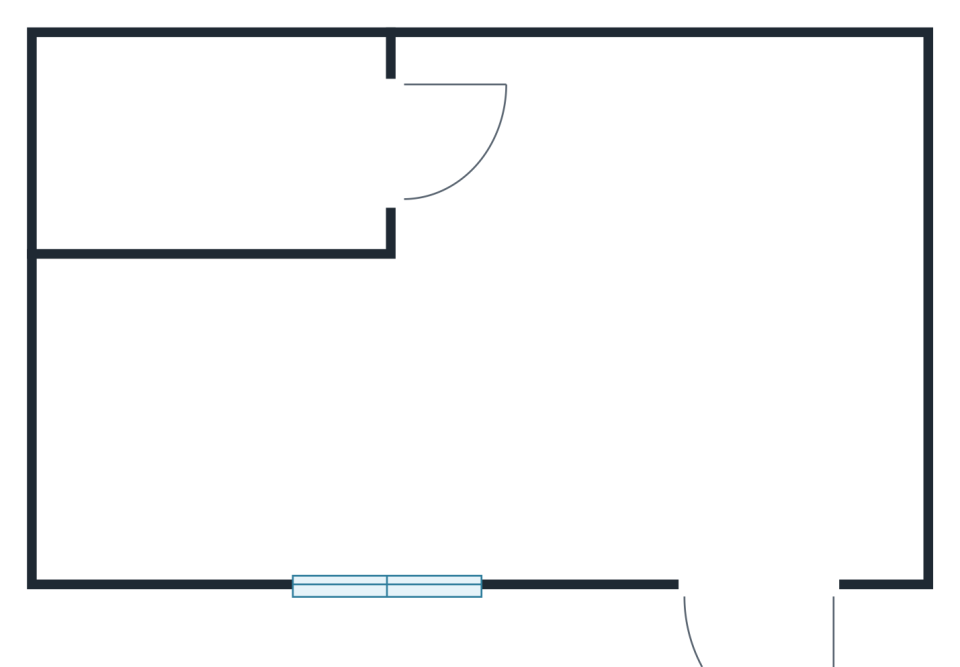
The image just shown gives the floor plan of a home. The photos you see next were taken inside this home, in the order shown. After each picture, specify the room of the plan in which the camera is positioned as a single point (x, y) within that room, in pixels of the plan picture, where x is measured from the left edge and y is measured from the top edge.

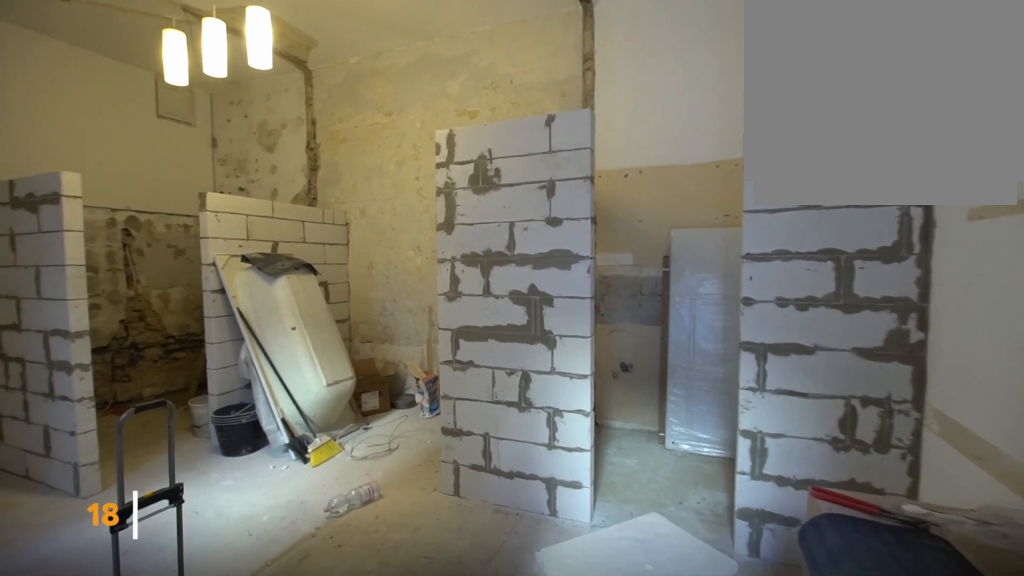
(534, 347)
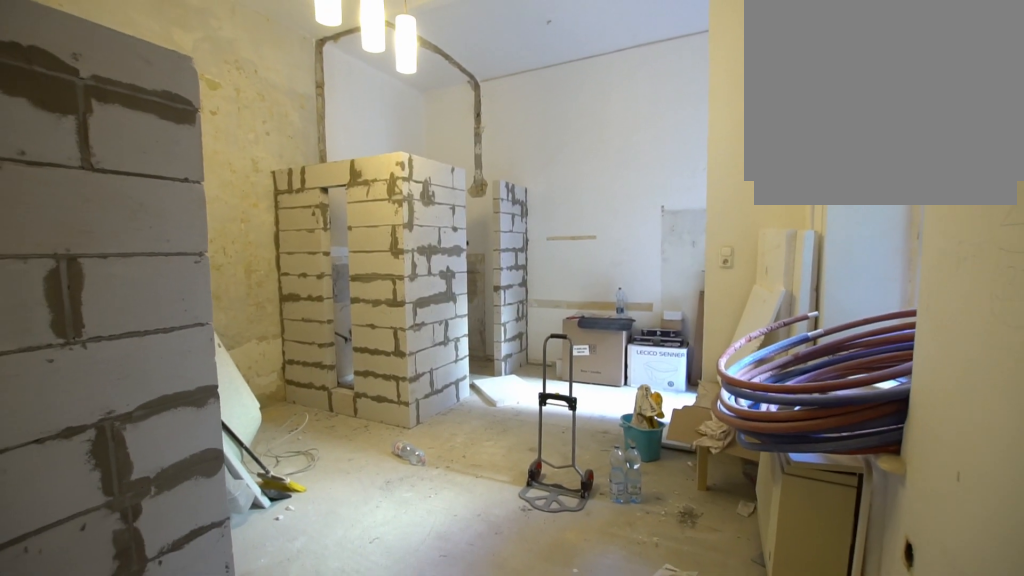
(534, 347)
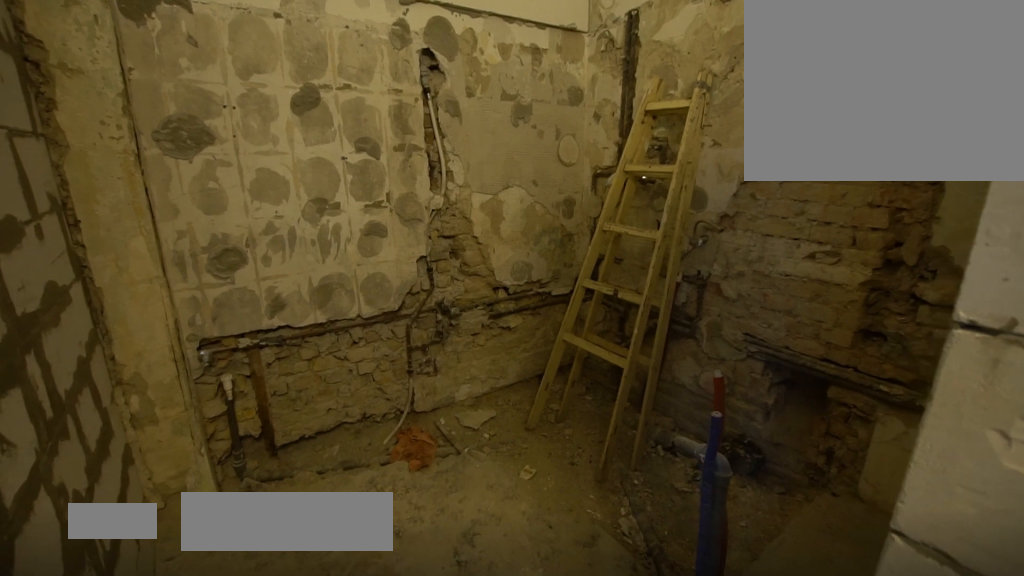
(233, 154)
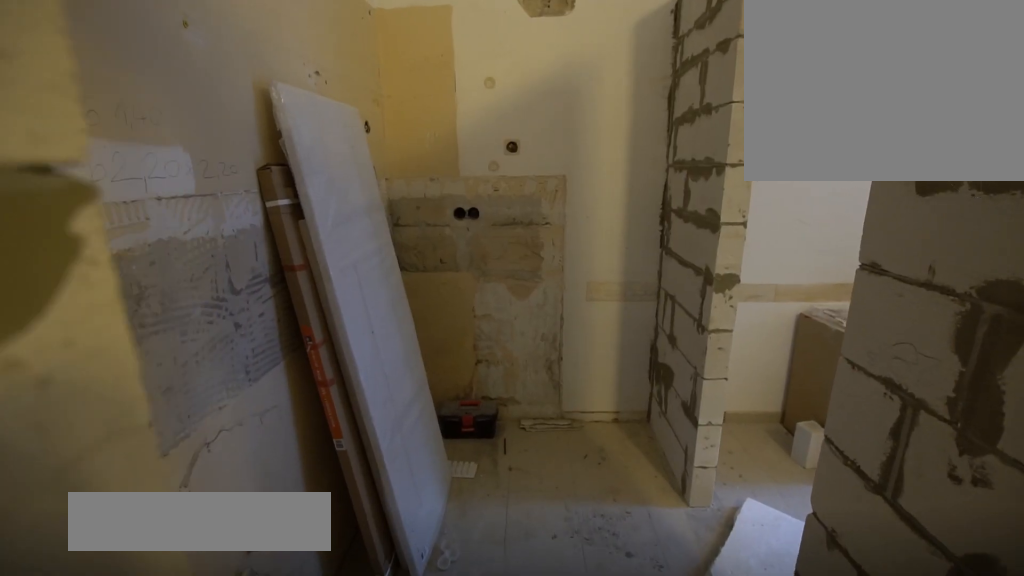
(752, 154)
